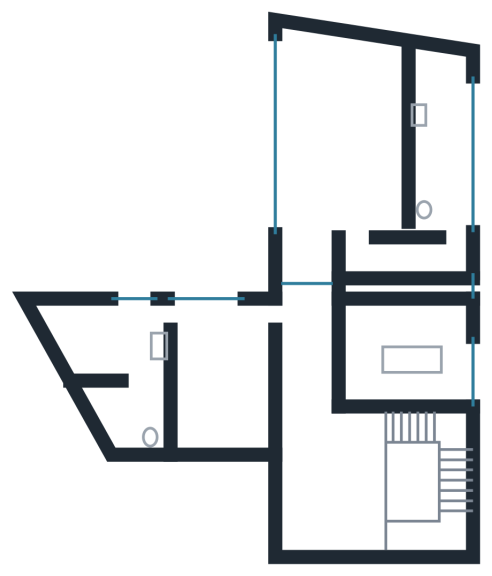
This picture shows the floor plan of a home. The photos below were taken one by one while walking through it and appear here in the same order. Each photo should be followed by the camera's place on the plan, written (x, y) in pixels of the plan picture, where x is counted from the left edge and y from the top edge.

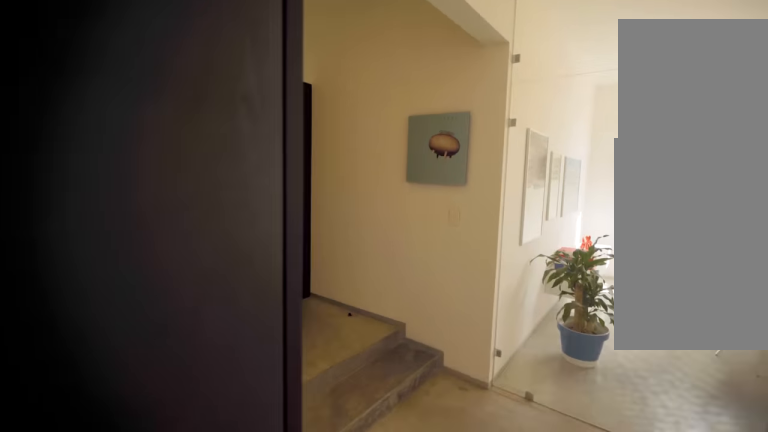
(225, 331)
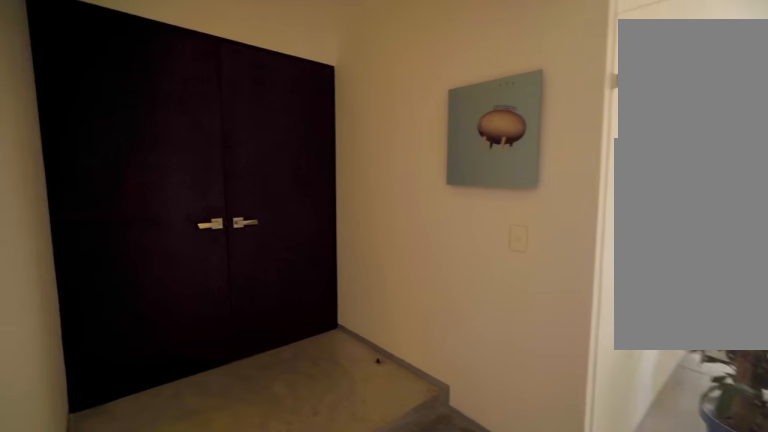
(242, 326)
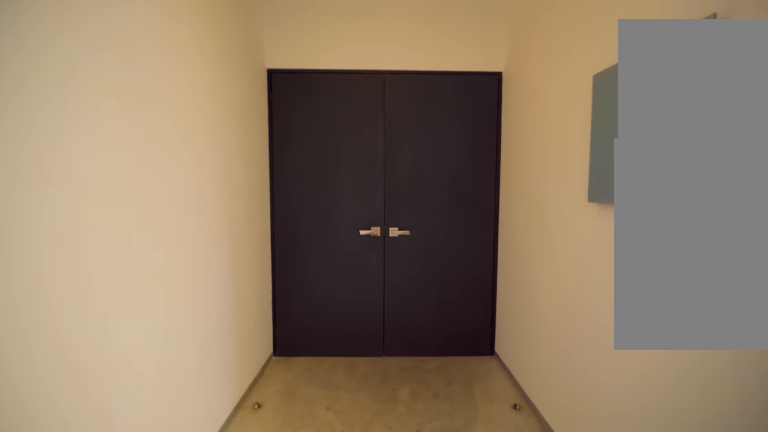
(283, 317)
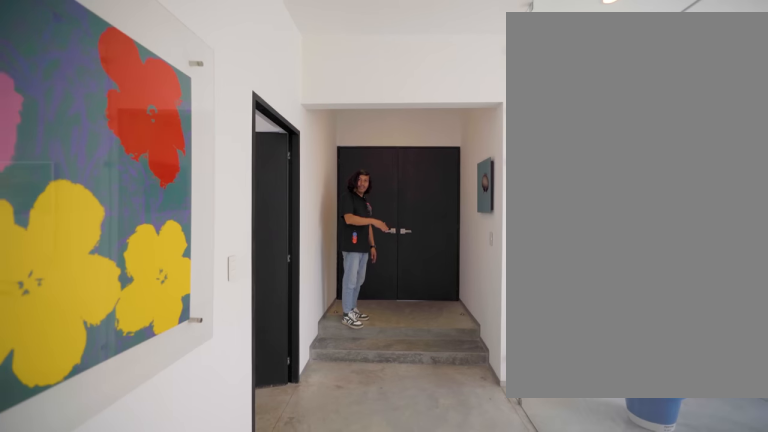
(313, 315)
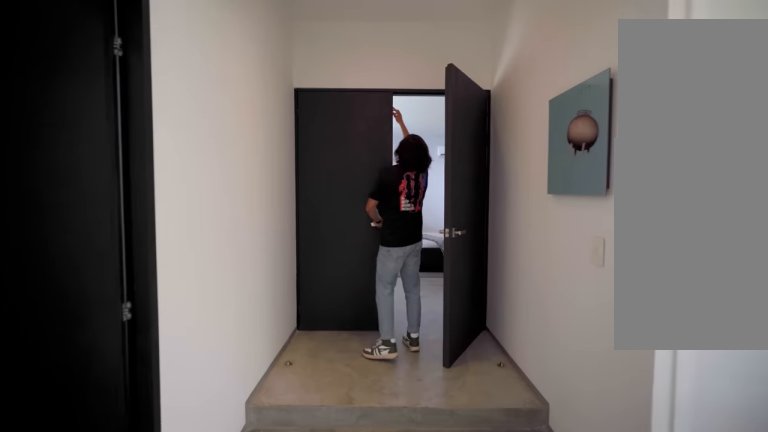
(311, 357)
